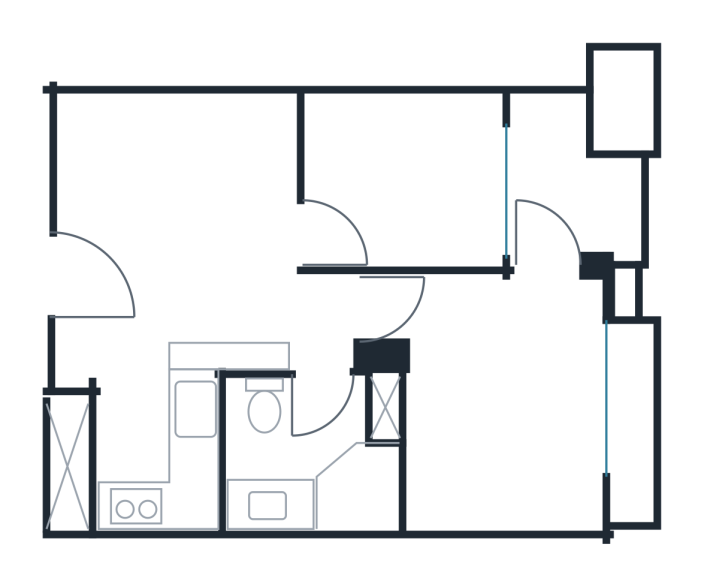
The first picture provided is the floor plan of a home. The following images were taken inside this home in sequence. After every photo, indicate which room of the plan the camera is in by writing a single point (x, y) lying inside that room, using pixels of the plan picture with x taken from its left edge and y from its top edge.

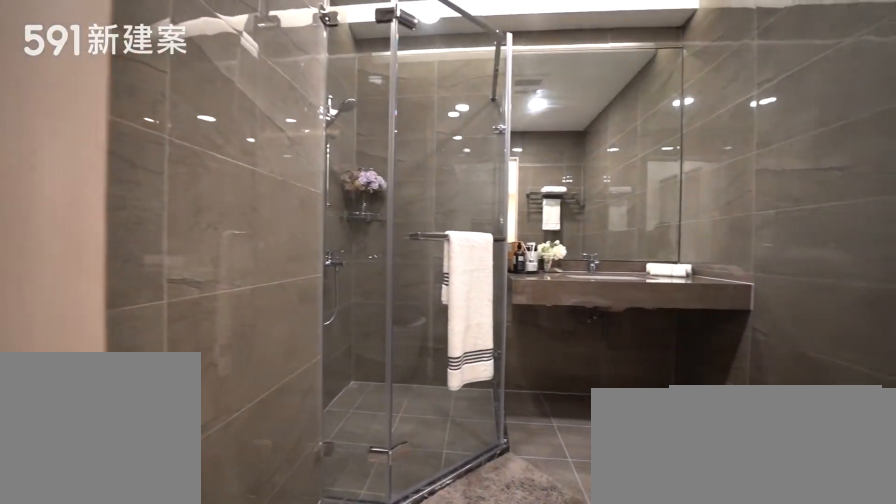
(312, 454)
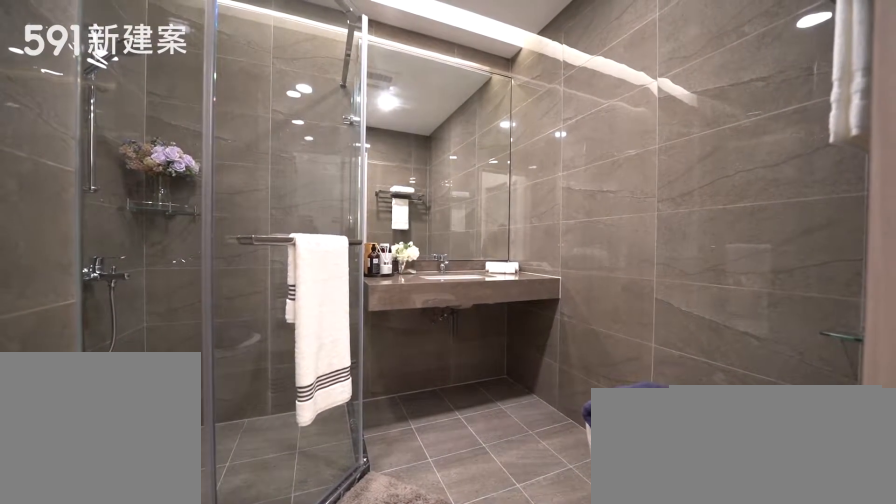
(312, 454)
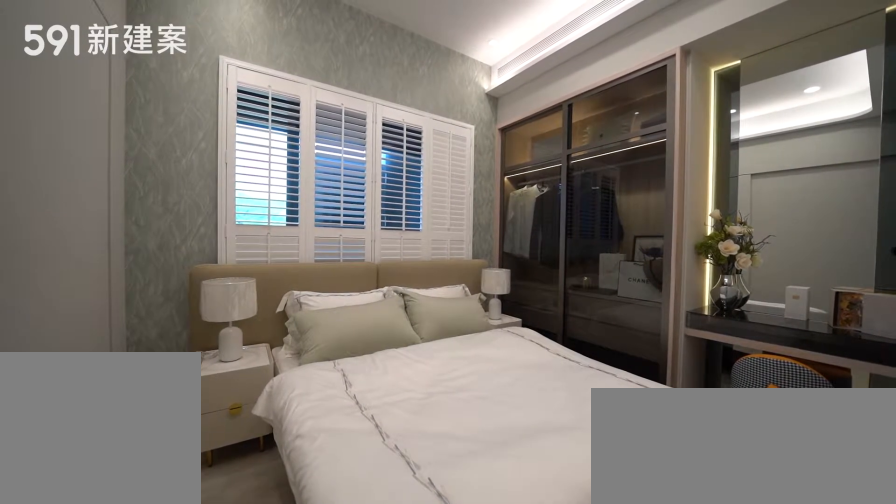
(503, 405)
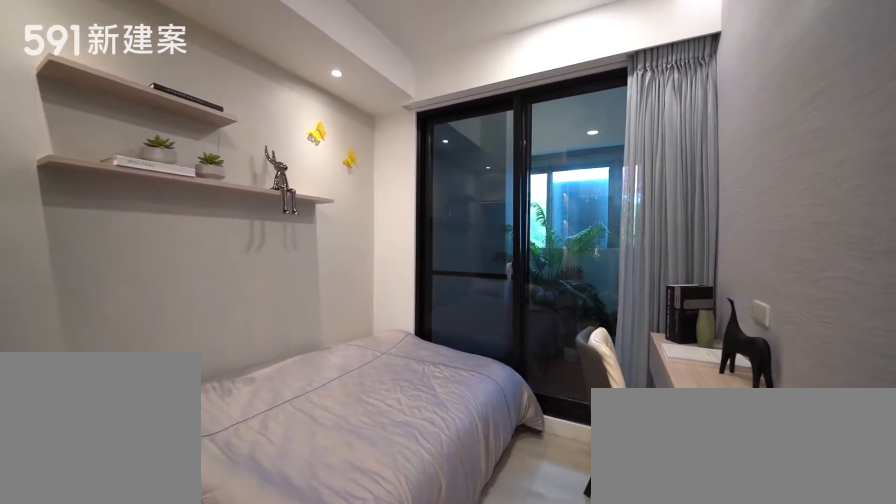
(408, 179)
